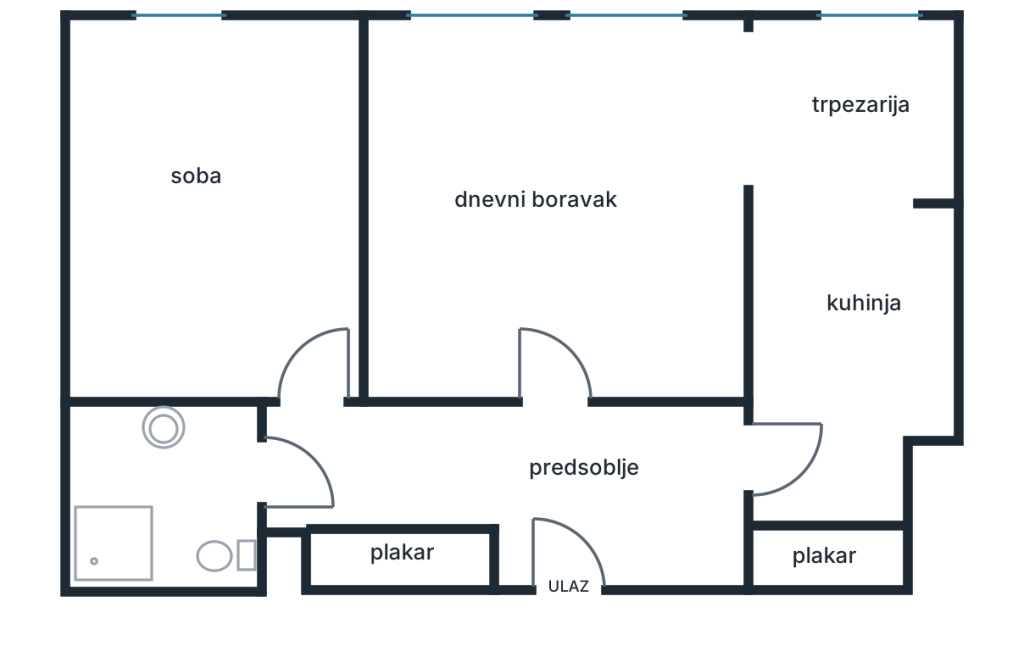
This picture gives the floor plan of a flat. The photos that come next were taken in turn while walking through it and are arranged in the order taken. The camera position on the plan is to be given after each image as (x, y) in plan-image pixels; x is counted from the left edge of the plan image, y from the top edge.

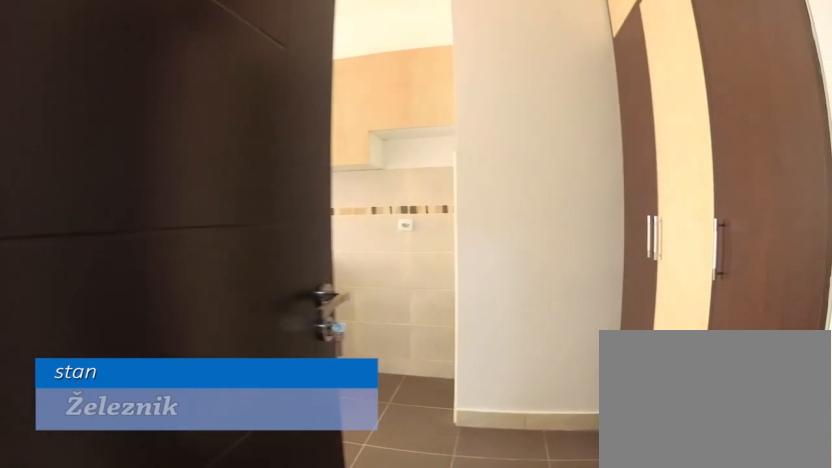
(667, 501)
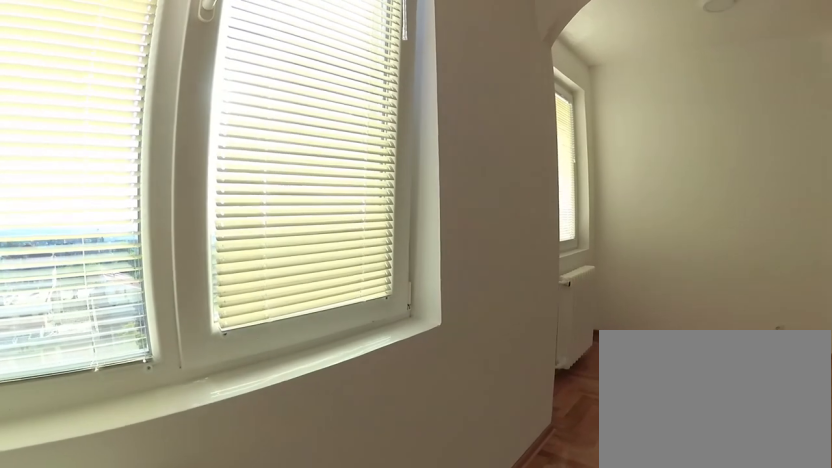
(484, 108)
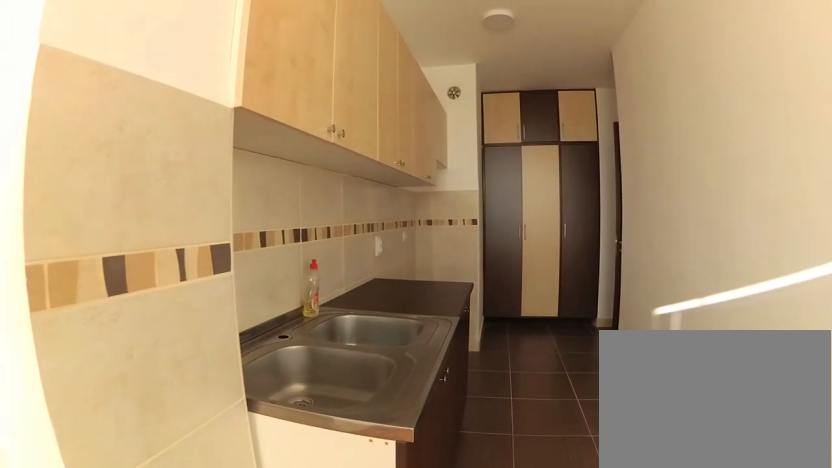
(850, 148)
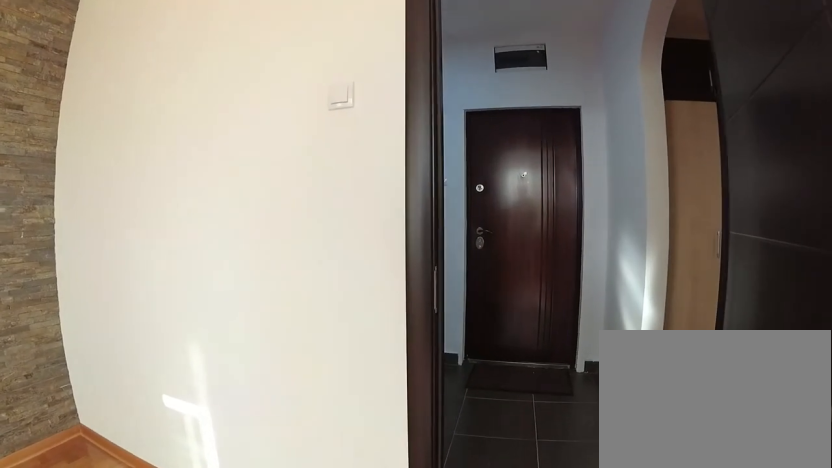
(565, 293)
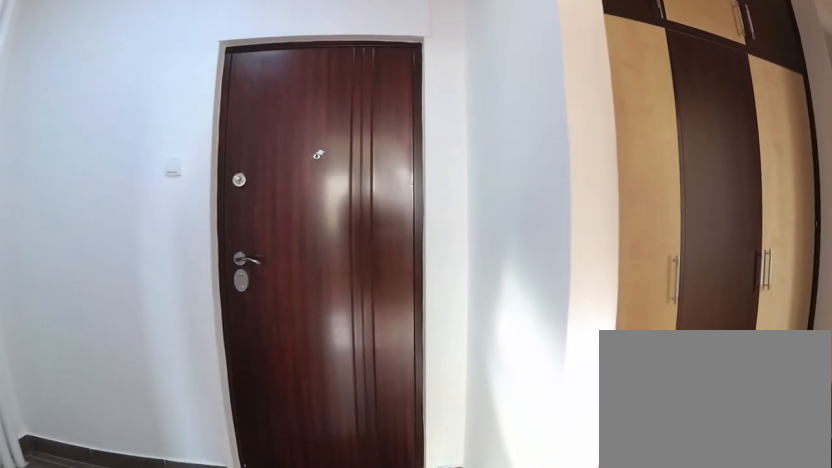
(562, 400)
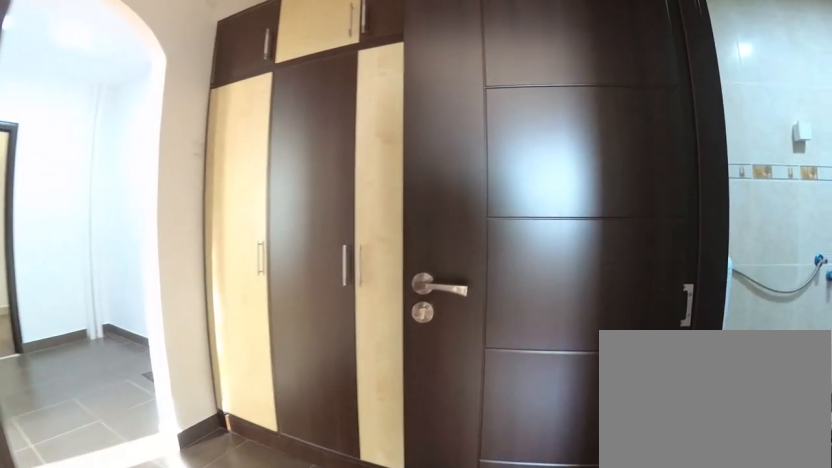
(307, 374)
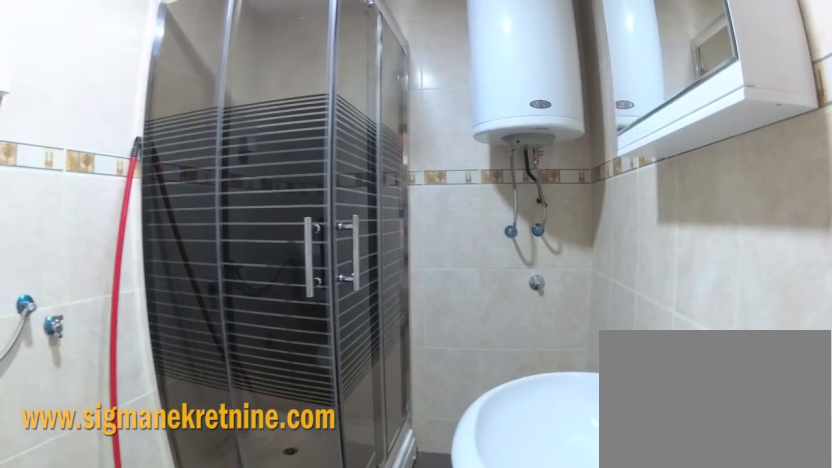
(273, 461)
